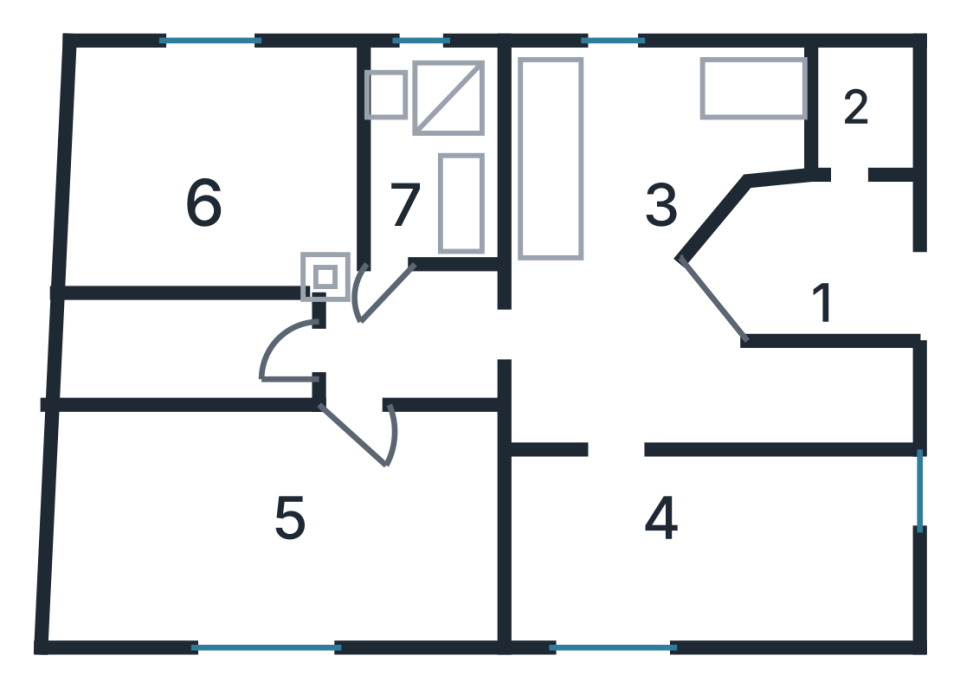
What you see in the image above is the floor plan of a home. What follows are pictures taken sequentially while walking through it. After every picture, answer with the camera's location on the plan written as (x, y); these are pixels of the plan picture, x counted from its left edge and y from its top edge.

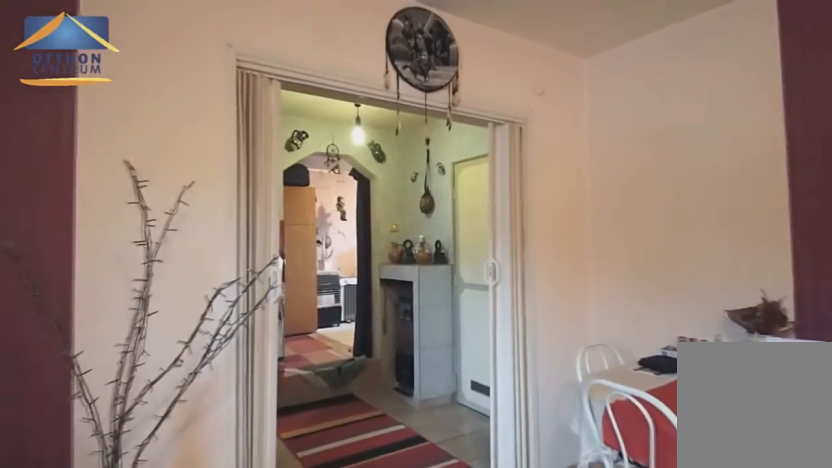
(545, 366)
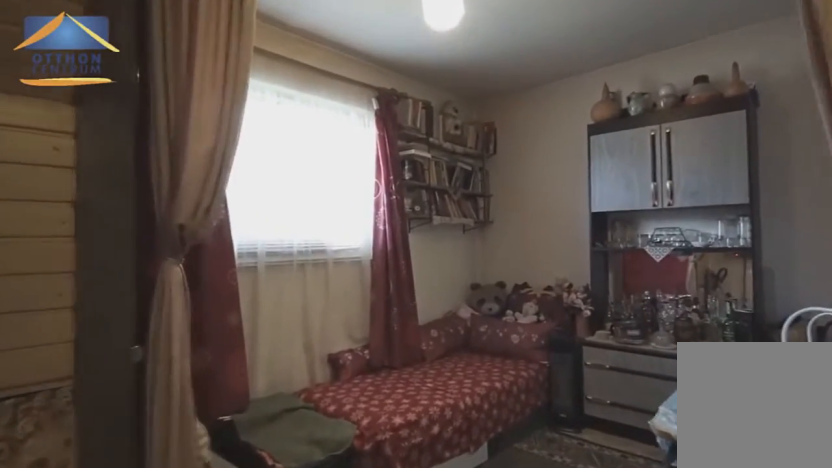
(346, 444)
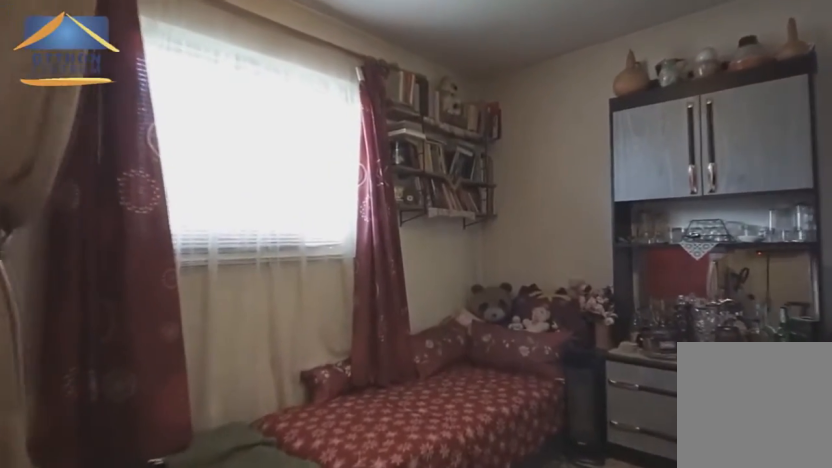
(317, 477)
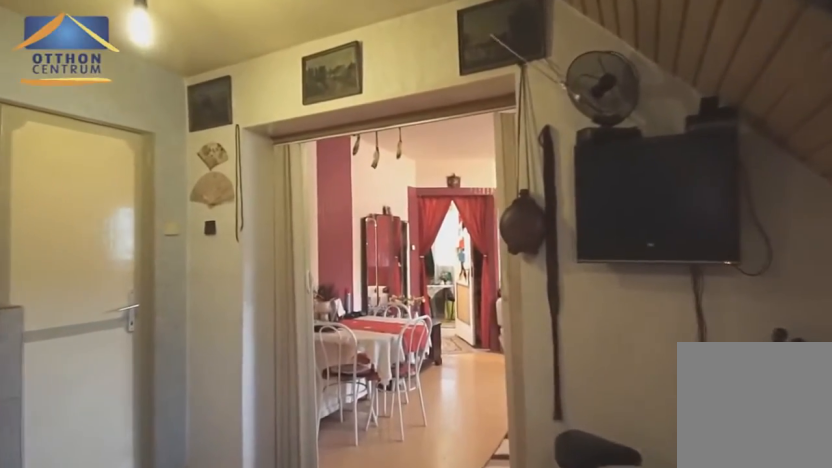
(355, 406)
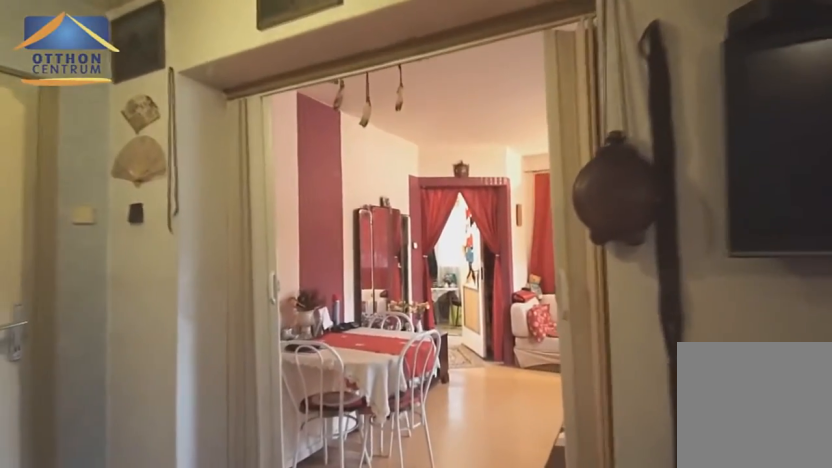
(414, 346)
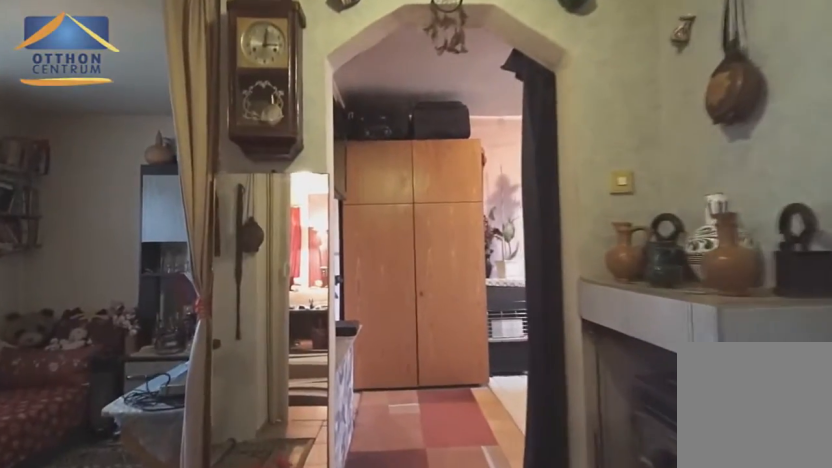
(416, 344)
